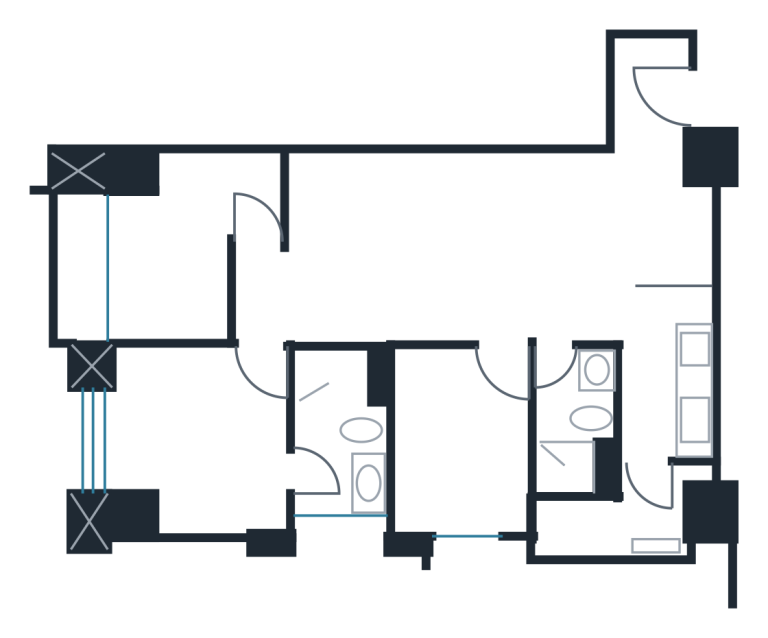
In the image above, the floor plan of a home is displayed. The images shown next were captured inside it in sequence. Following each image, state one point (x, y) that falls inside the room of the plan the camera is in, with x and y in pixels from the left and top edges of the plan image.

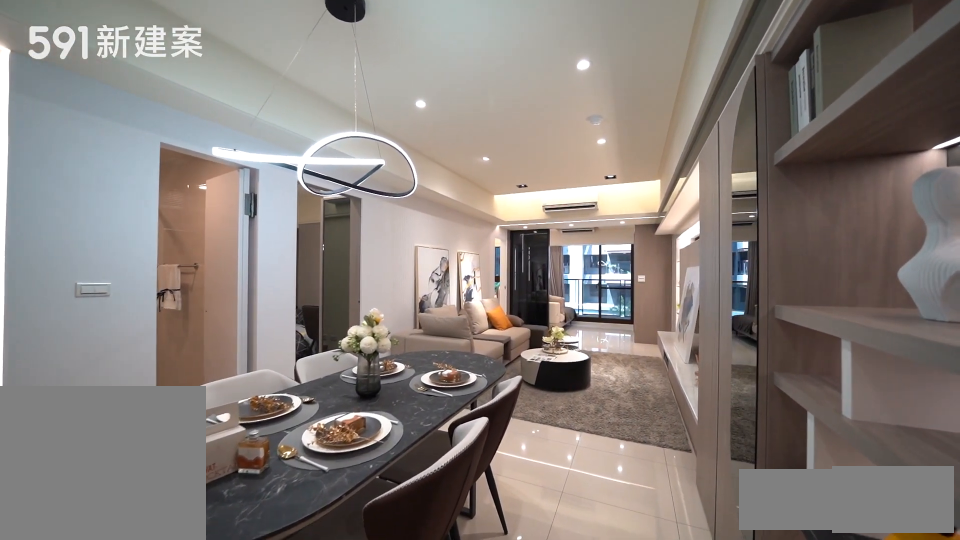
(531, 239)
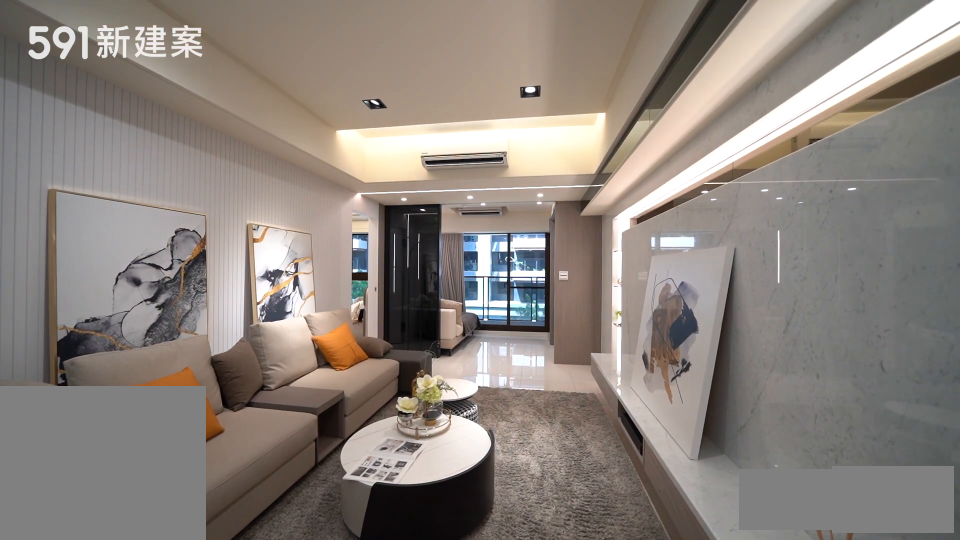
(374, 246)
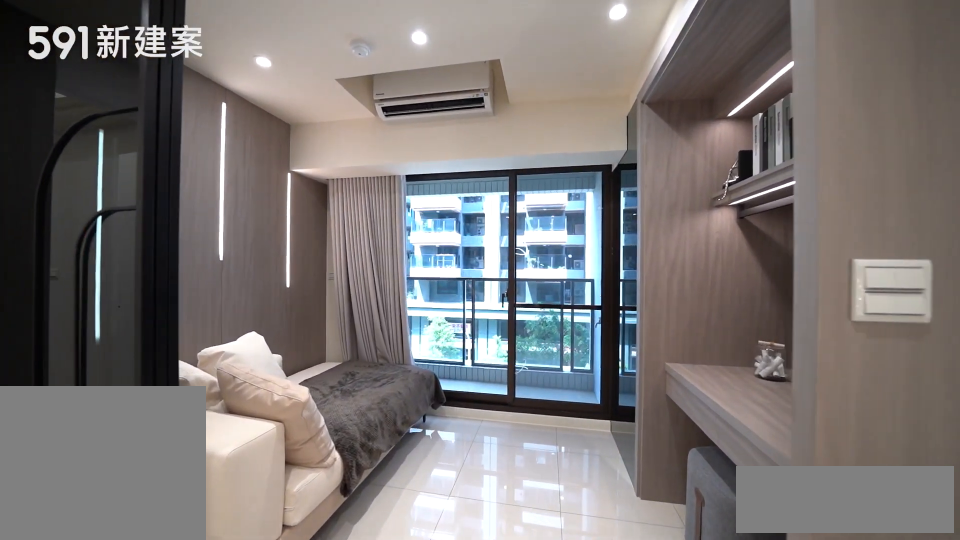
(192, 246)
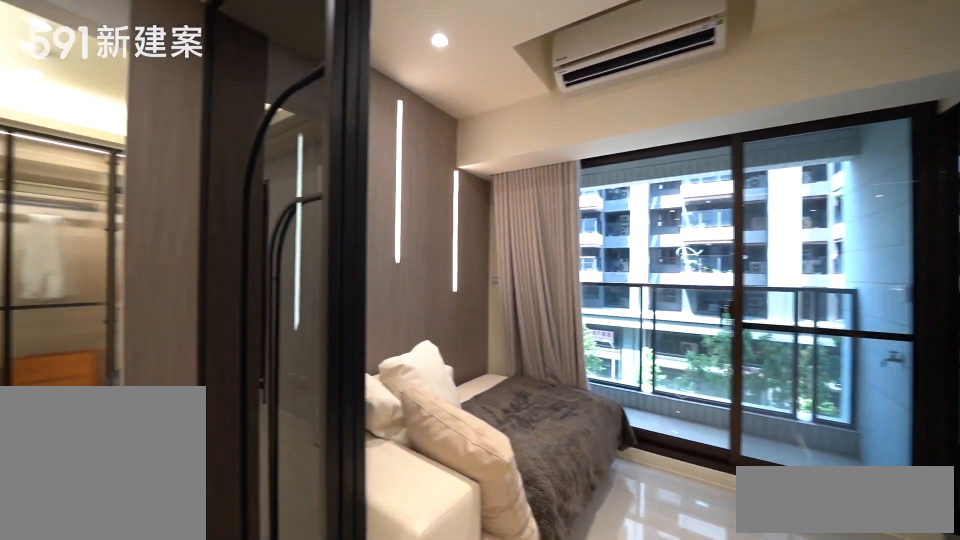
(192, 246)
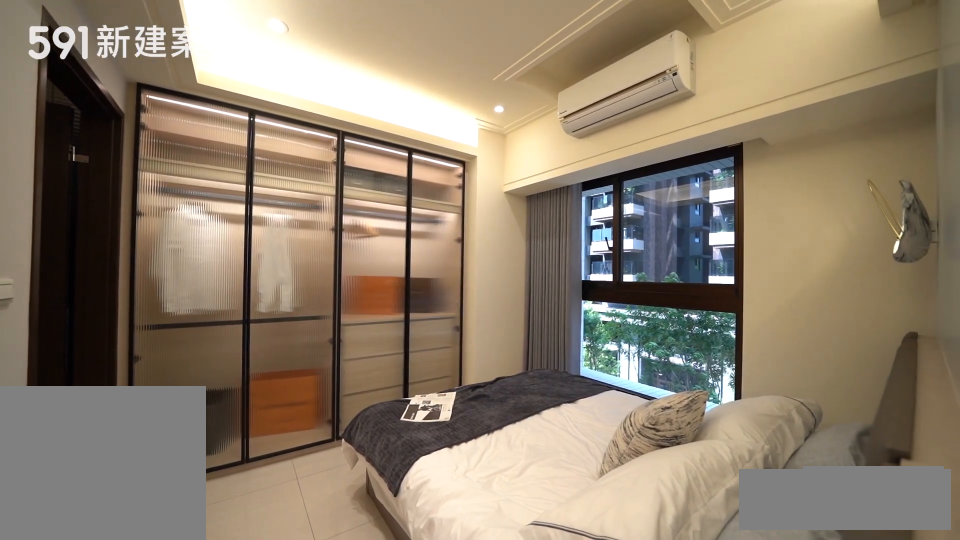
(194, 445)
